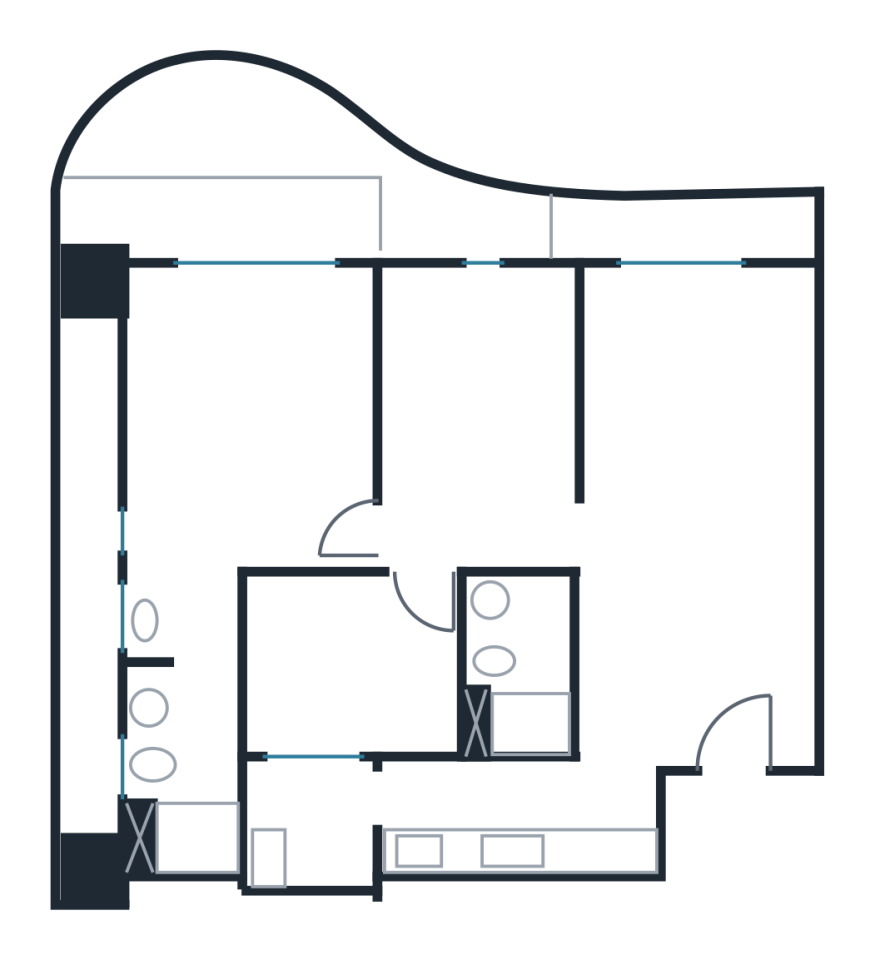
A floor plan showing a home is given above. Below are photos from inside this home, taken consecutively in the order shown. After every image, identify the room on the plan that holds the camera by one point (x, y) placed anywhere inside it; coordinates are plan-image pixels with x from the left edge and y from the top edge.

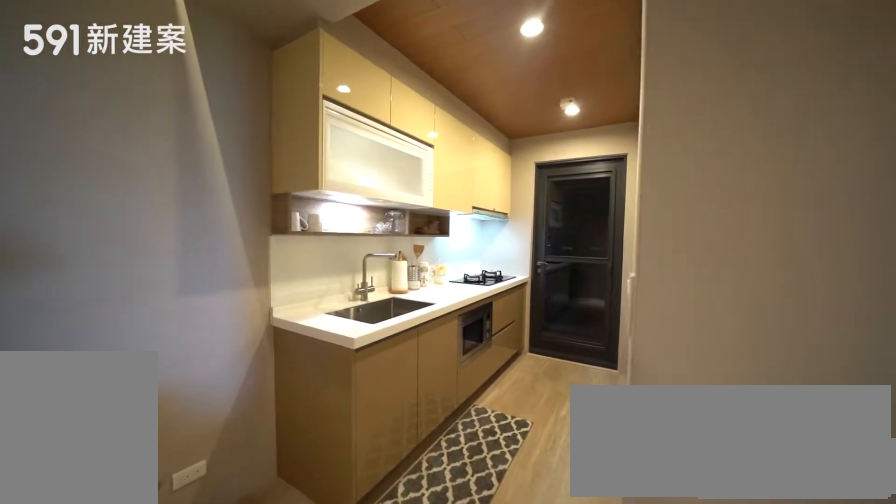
(500, 816)
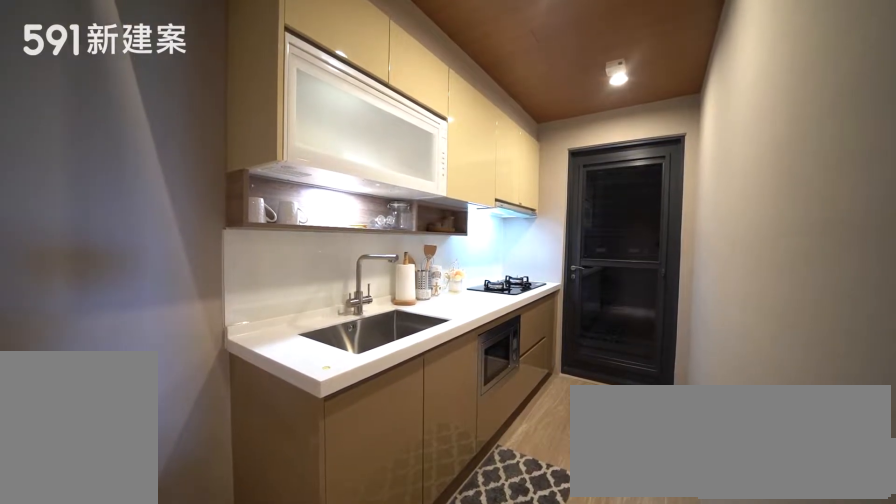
(500, 816)
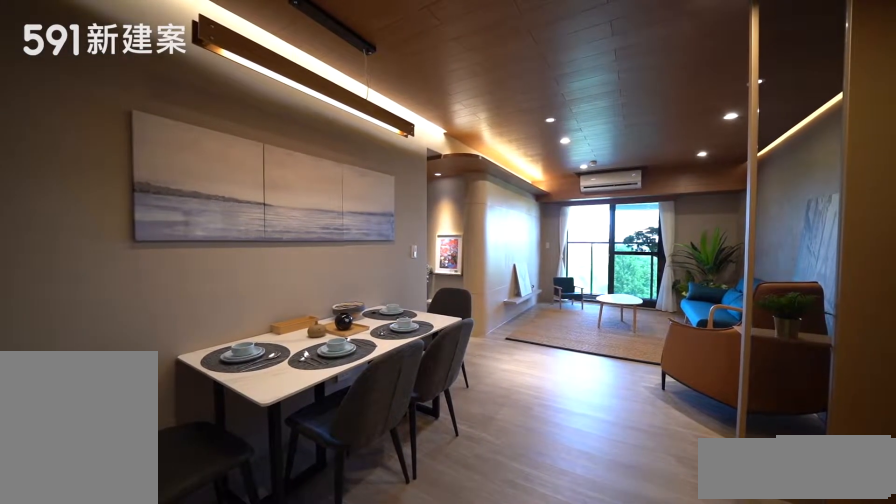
(700, 657)
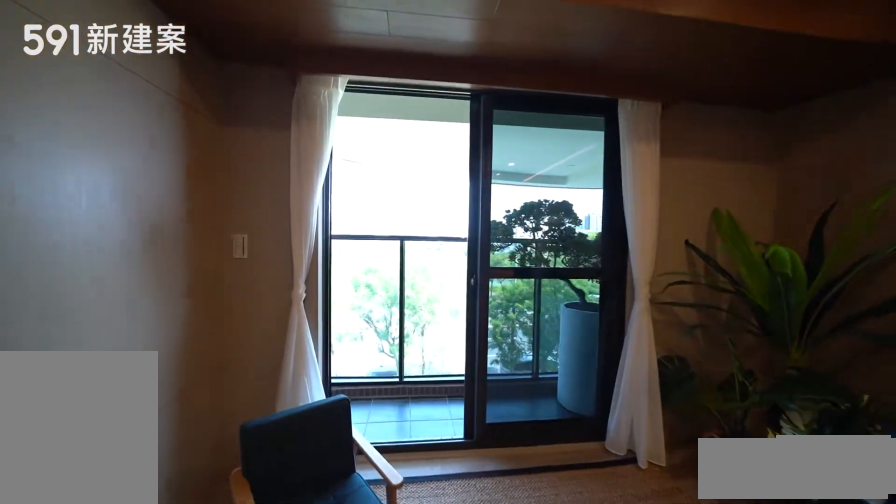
(695, 402)
